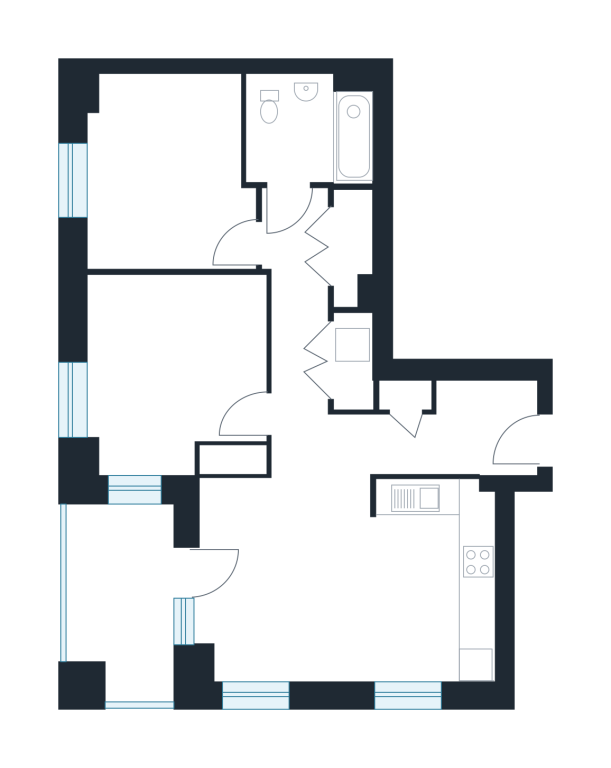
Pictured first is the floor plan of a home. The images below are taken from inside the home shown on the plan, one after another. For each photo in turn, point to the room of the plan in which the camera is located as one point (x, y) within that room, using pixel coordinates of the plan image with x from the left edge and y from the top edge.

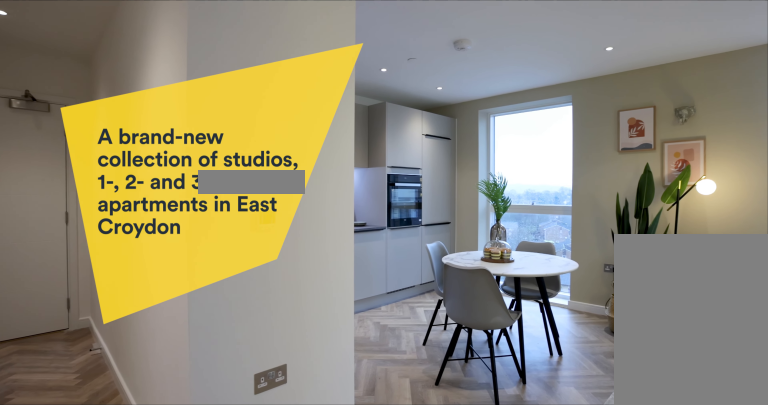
(349, 516)
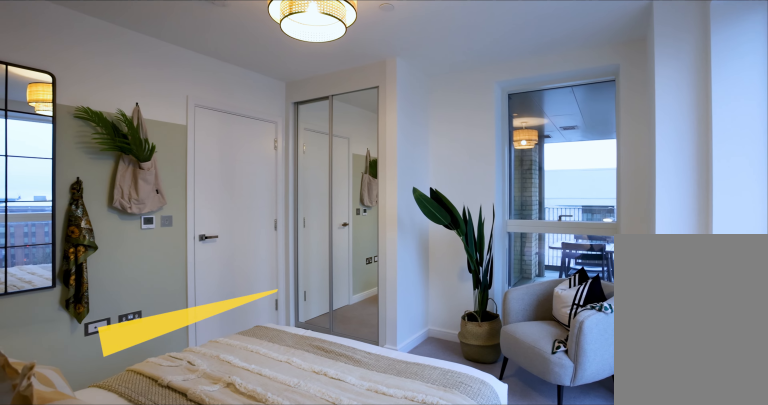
(177, 373)
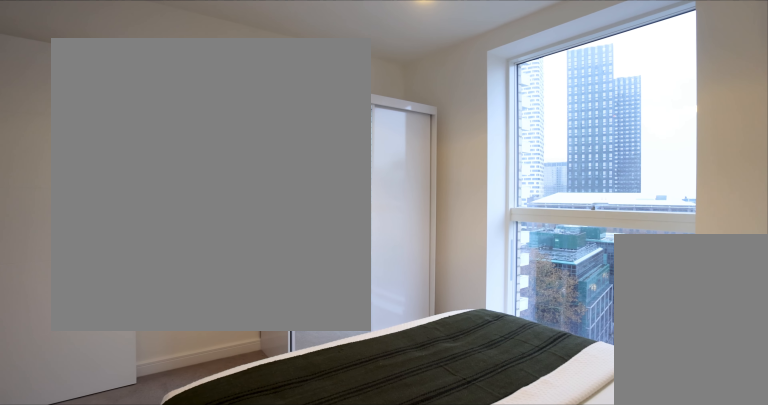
(168, 176)
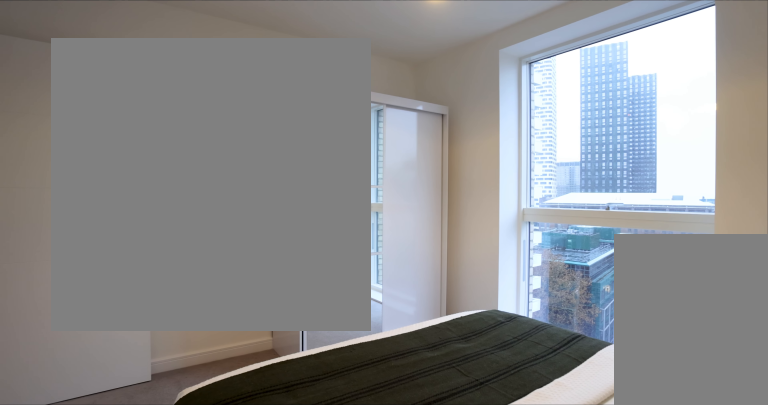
(168, 176)
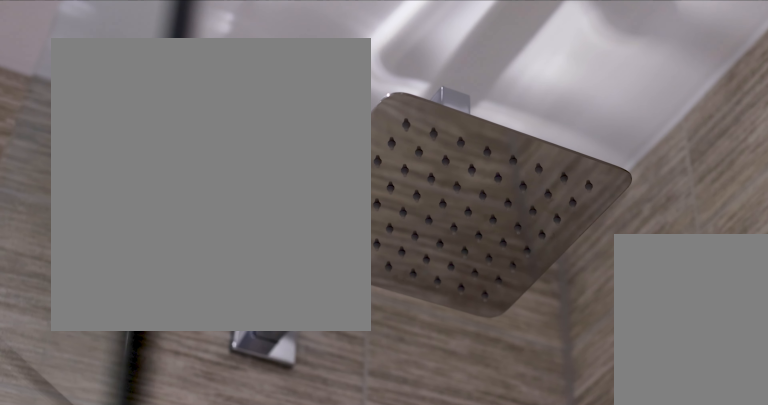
(306, 132)
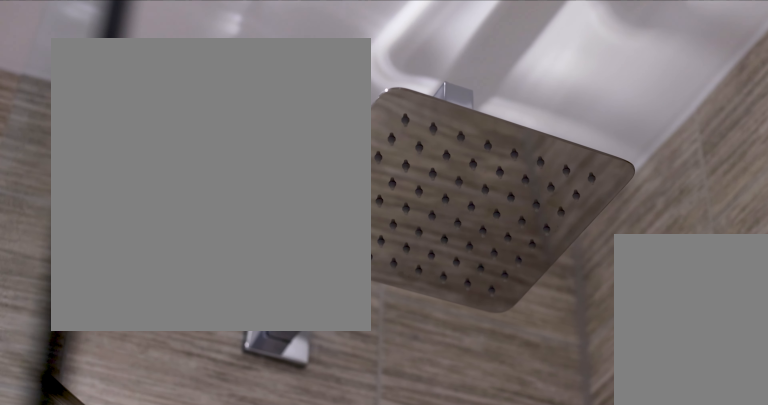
(306, 132)
